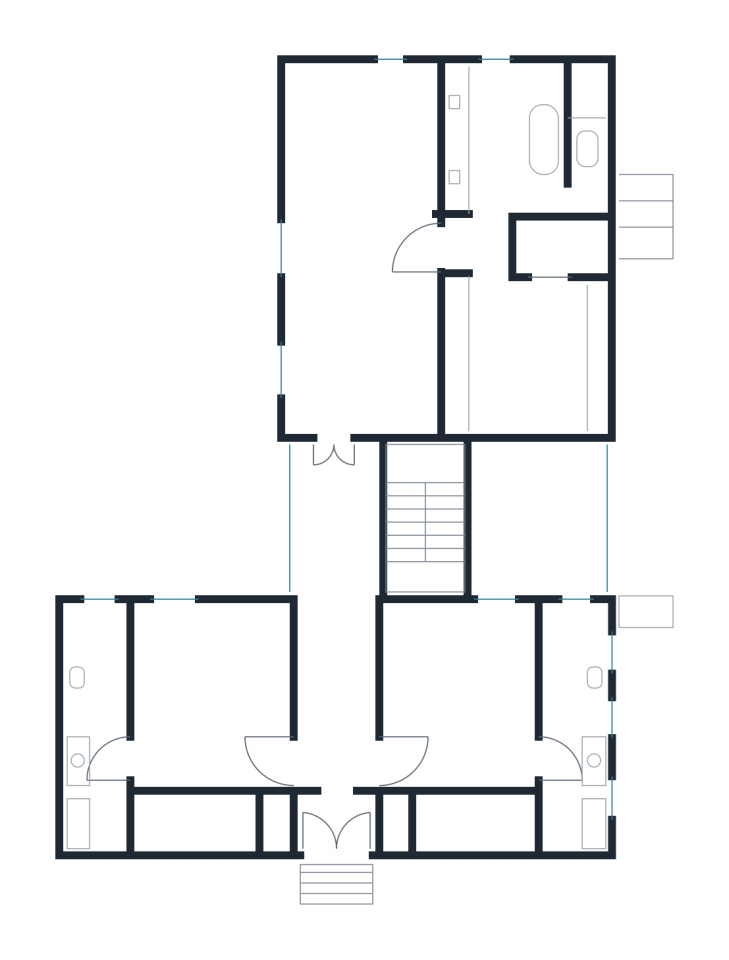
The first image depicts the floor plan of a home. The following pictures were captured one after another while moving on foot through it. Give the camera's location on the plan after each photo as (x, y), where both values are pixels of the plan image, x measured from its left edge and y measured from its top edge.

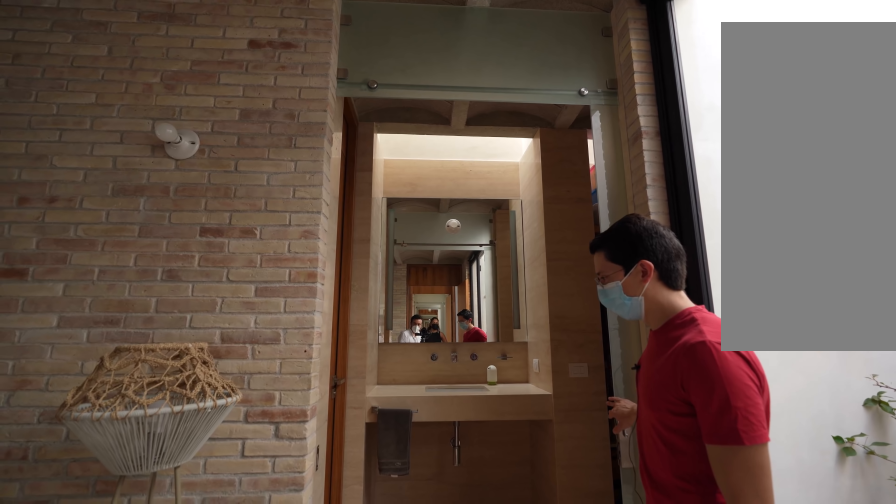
(501, 733)
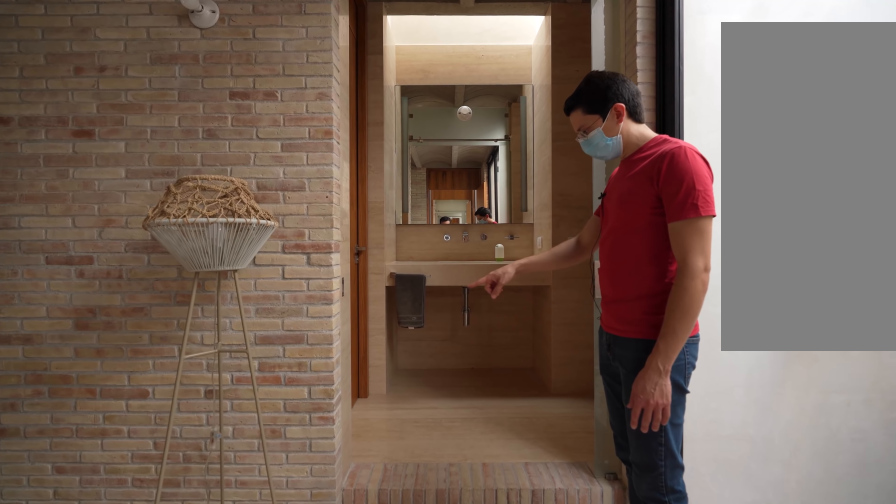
(475, 752)
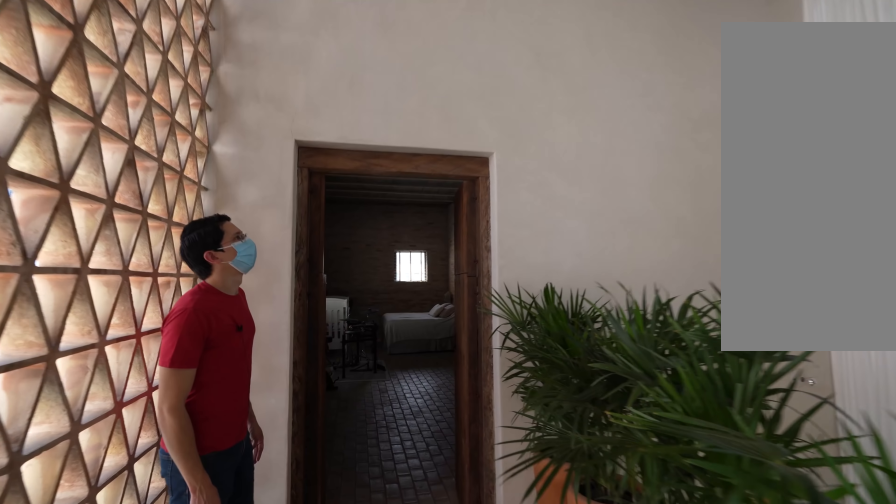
(333, 573)
